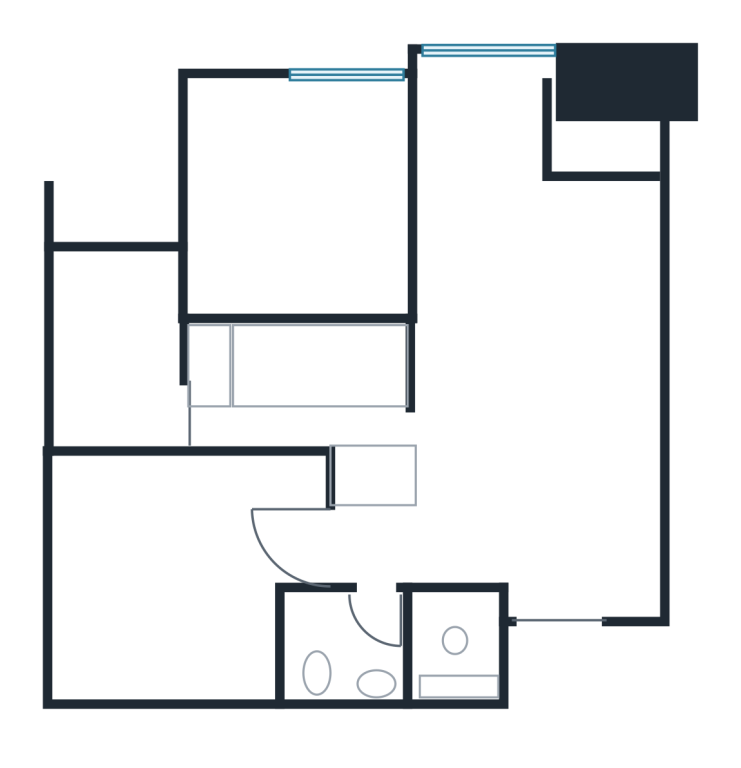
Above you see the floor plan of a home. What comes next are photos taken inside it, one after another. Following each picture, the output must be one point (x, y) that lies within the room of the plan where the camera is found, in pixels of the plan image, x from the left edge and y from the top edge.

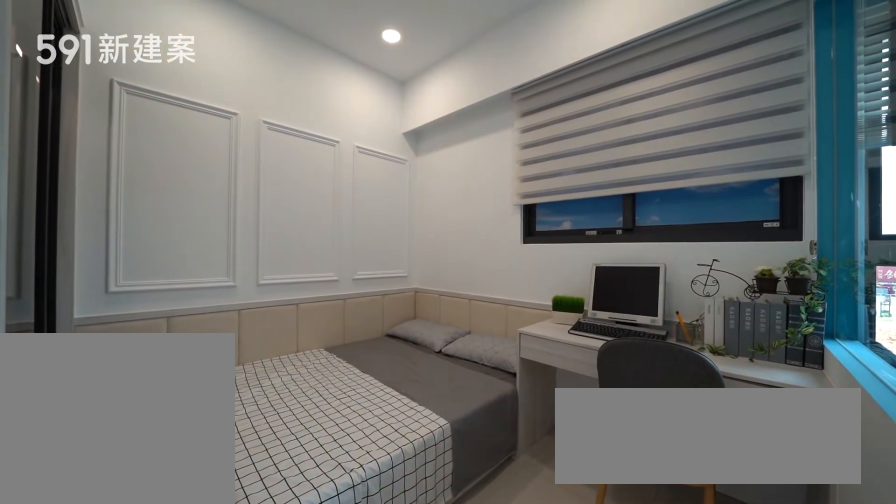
(296, 194)
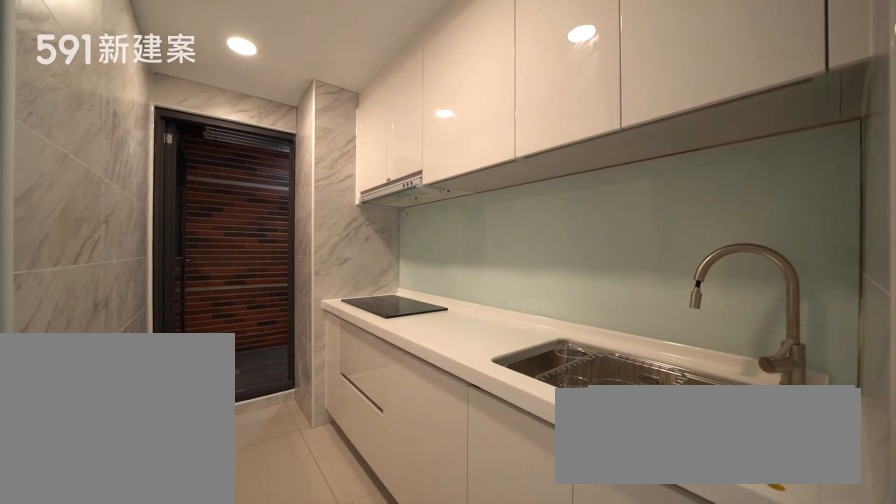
(304, 392)
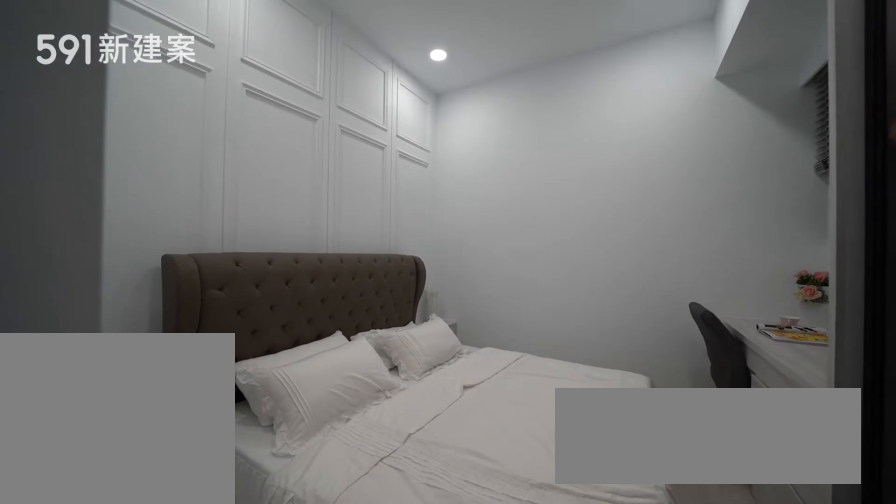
(173, 574)
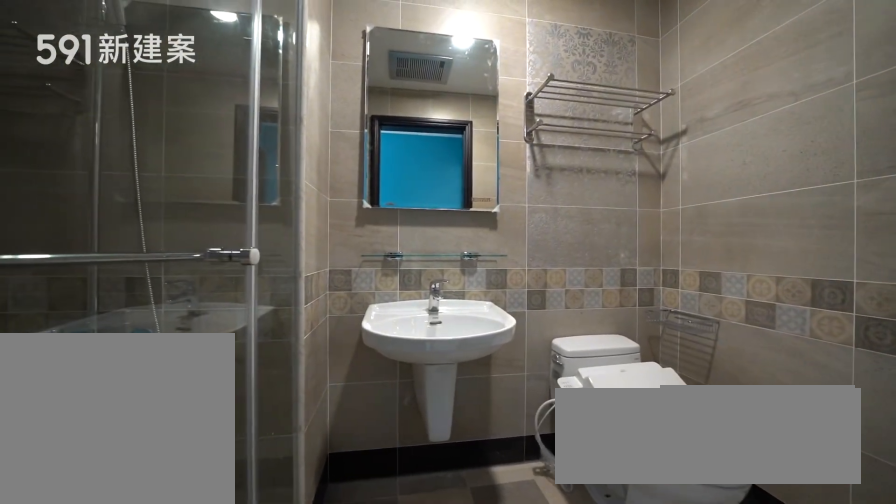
(394, 646)
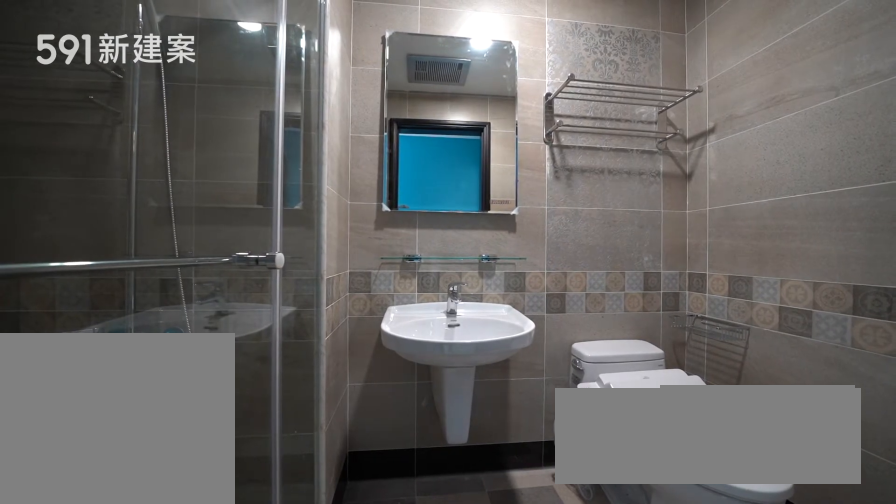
(394, 646)
